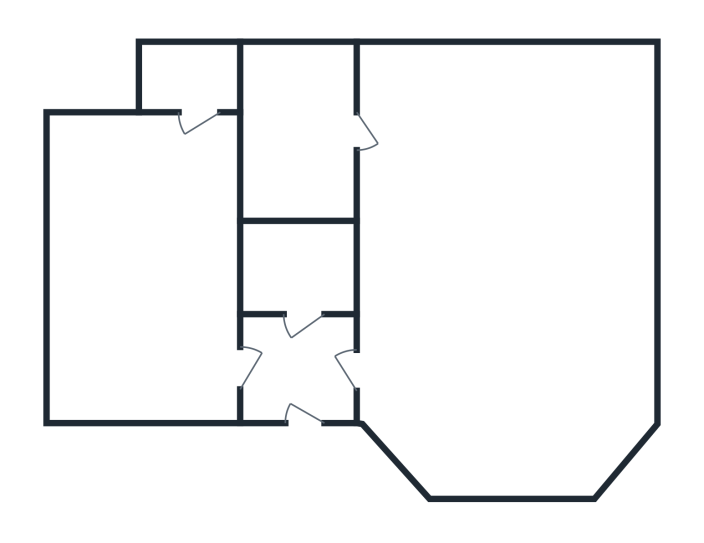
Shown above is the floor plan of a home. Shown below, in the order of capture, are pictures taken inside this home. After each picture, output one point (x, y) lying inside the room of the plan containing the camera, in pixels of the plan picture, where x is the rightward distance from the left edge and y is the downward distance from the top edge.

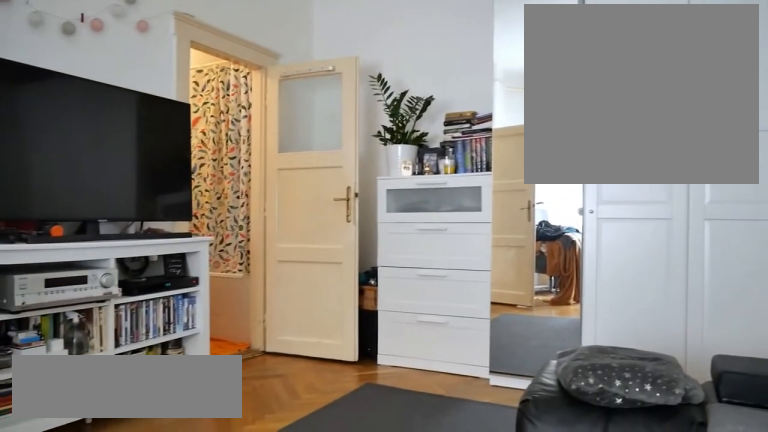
(437, 371)
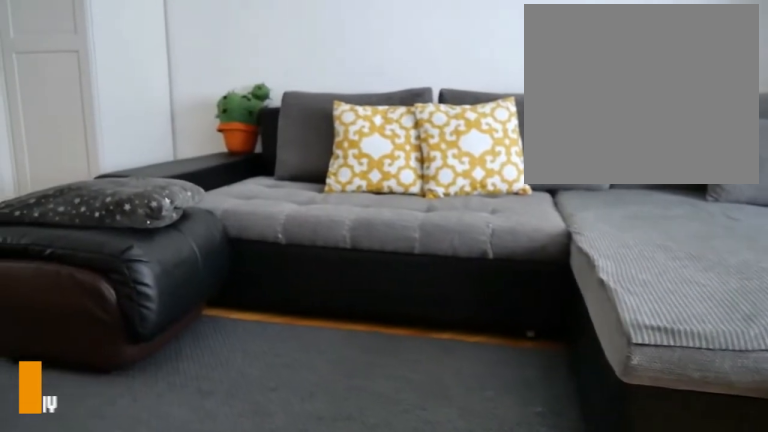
(436, 371)
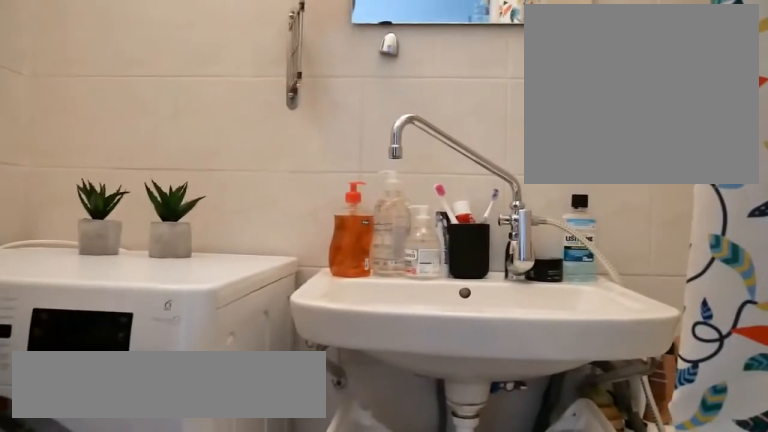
(338, 123)
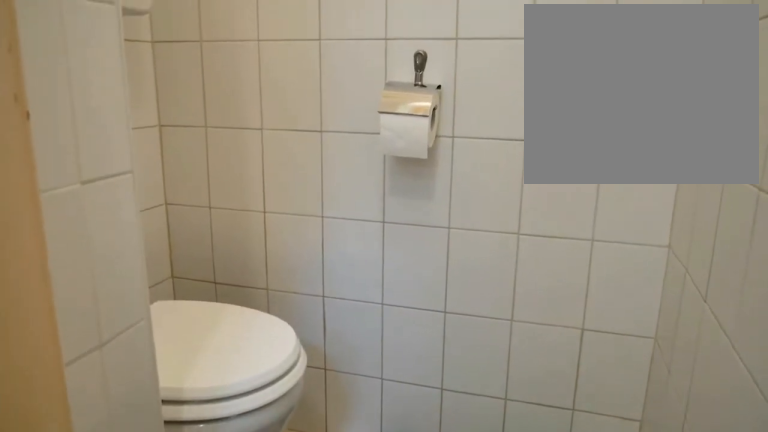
(302, 270)
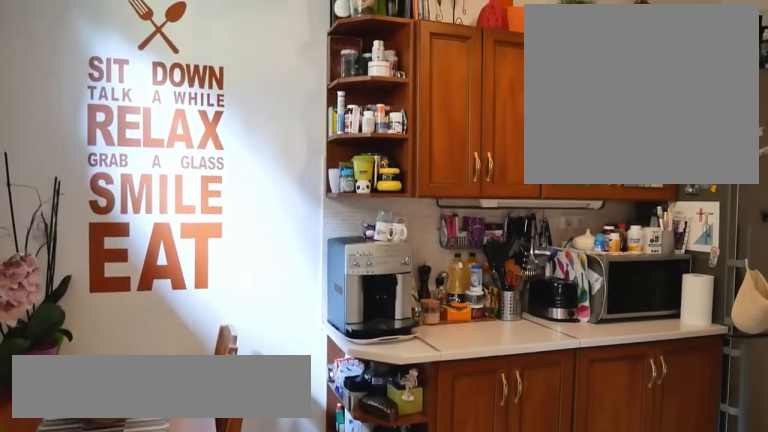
(161, 359)
